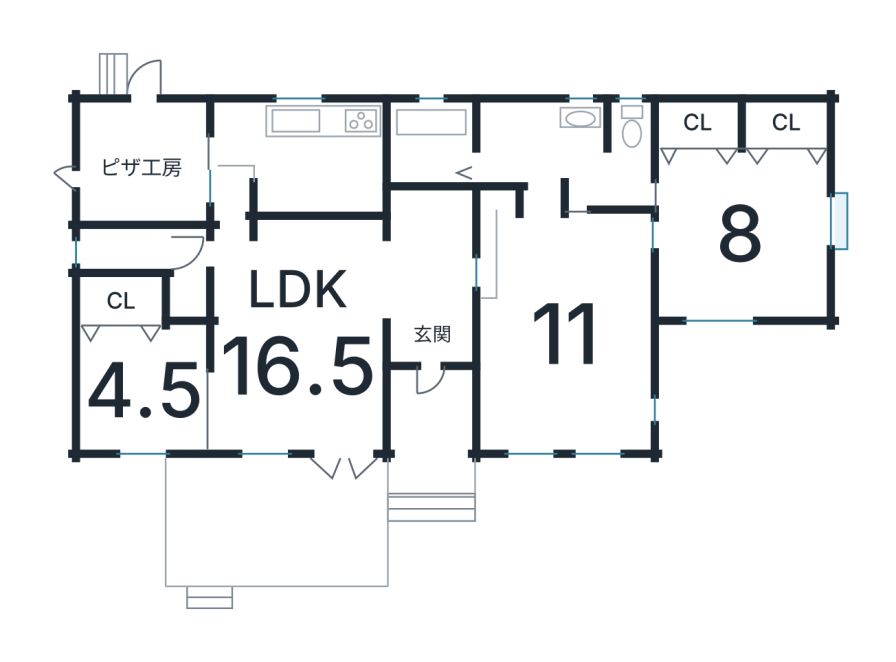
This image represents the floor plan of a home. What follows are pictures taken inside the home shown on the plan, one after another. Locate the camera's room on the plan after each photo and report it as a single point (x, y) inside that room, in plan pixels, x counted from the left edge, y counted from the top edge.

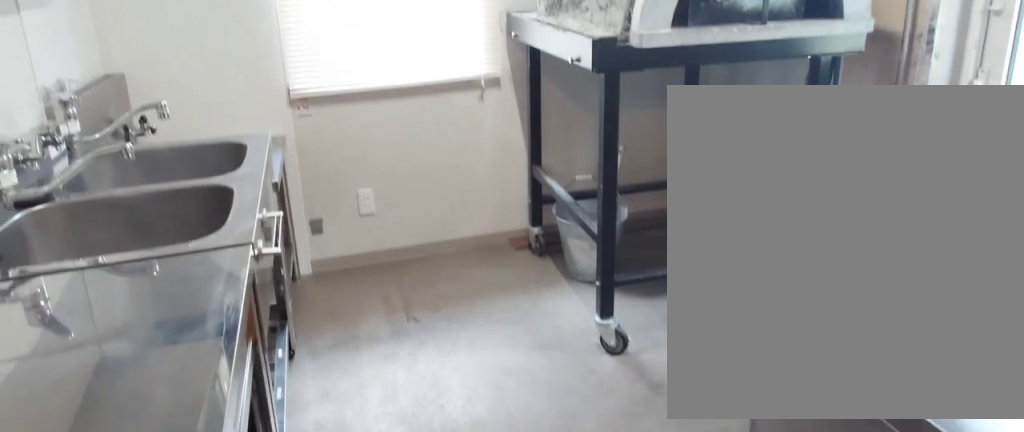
(134, 170)
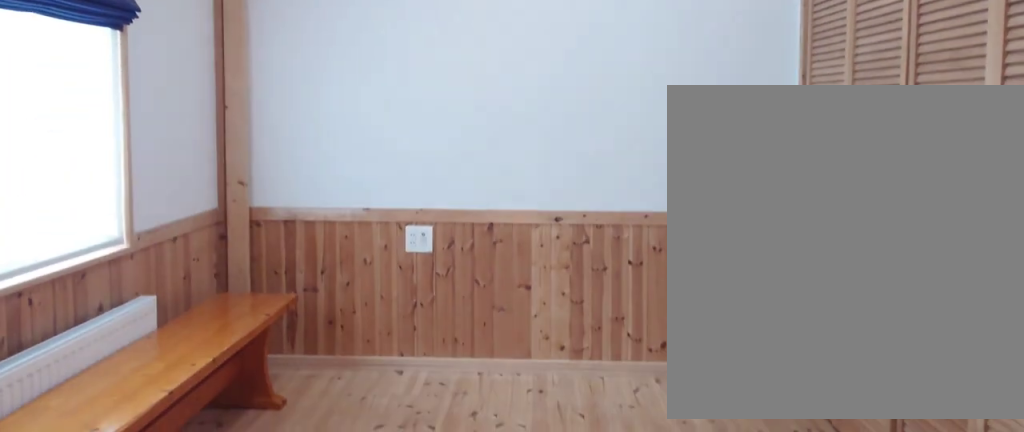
(134, 396)
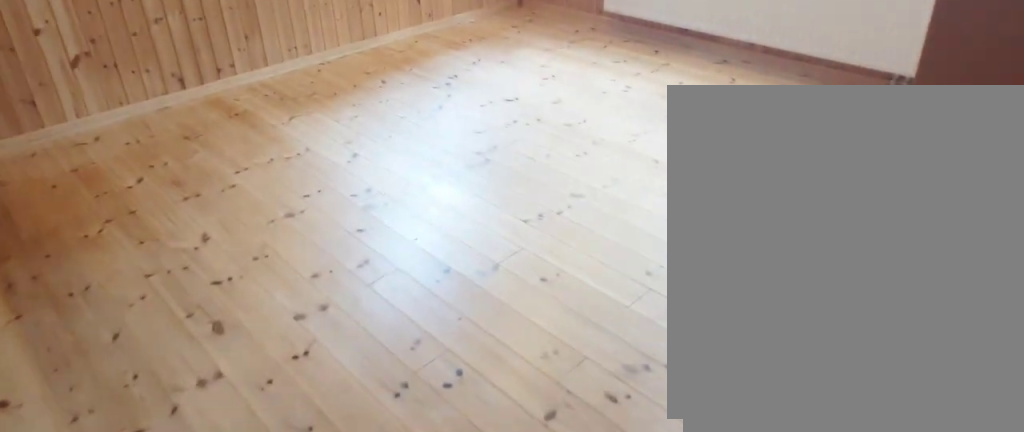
(561, 343)
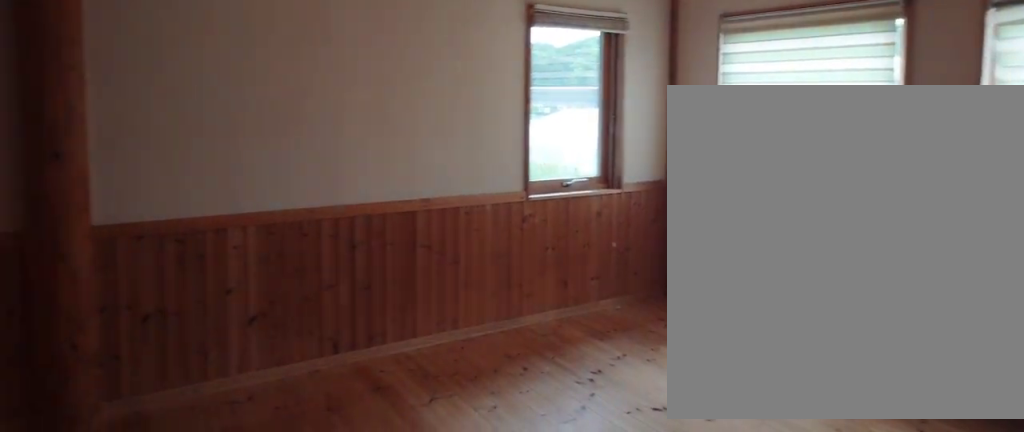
(561, 343)
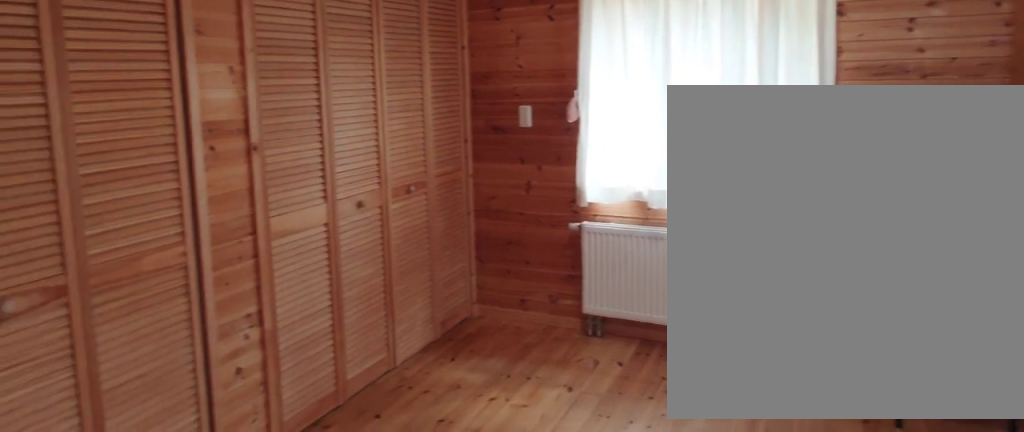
(738, 244)
